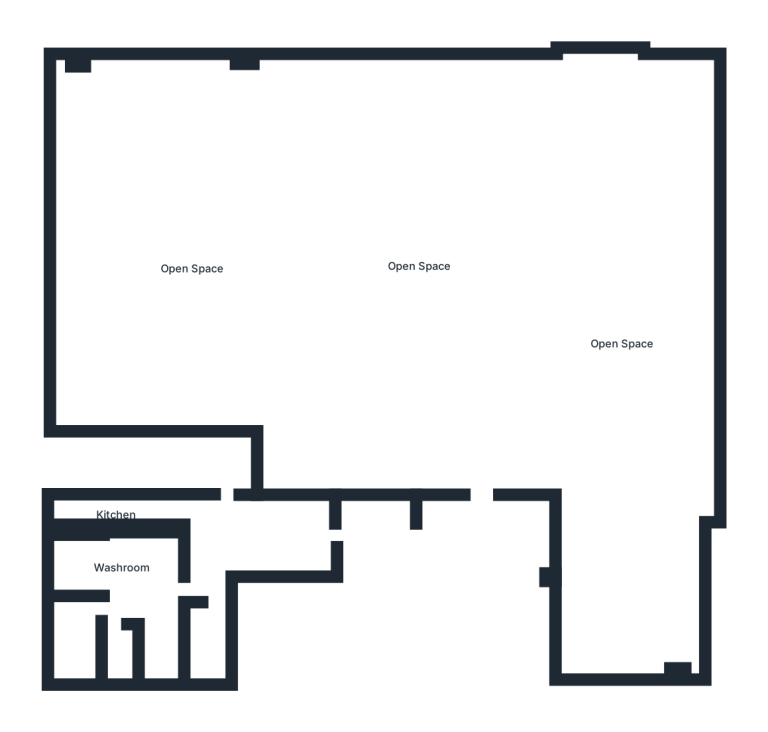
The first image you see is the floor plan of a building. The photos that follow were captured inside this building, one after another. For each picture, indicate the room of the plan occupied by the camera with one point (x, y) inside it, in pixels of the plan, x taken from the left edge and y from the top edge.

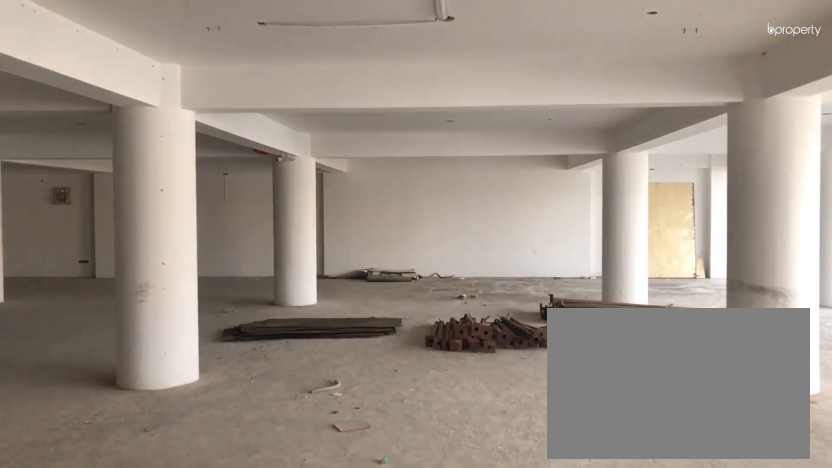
(481, 451)
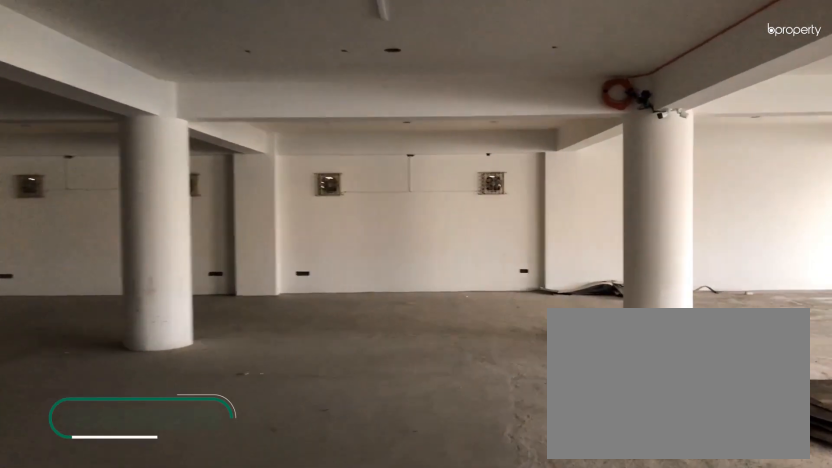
(421, 263)
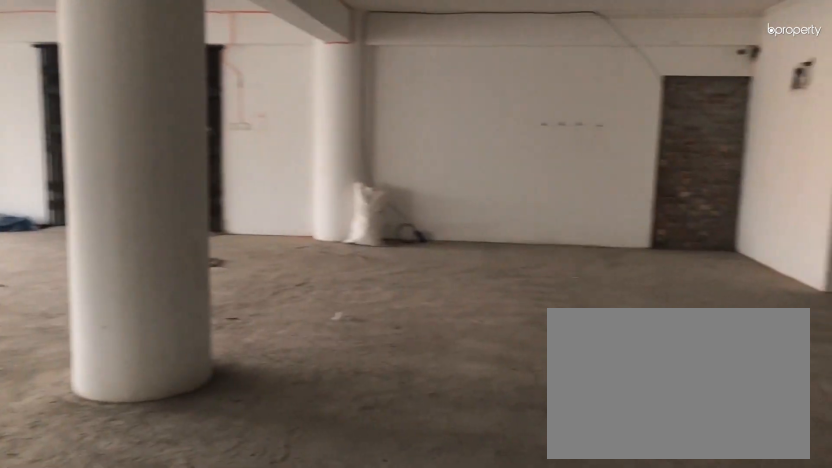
(421, 263)
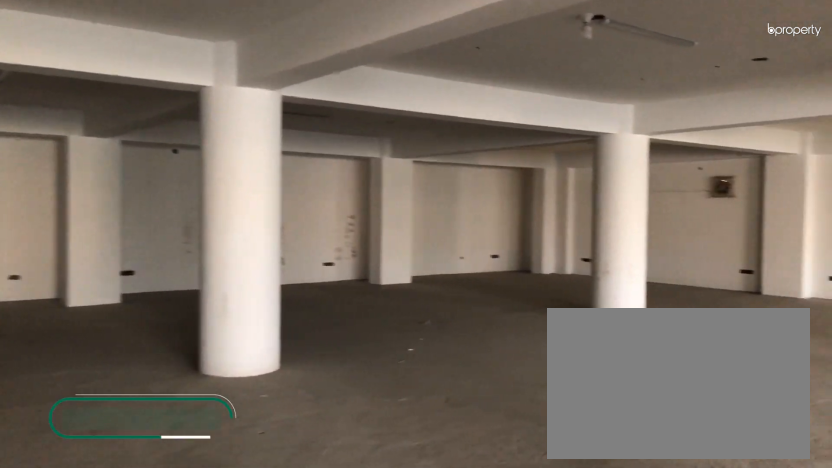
(192, 268)
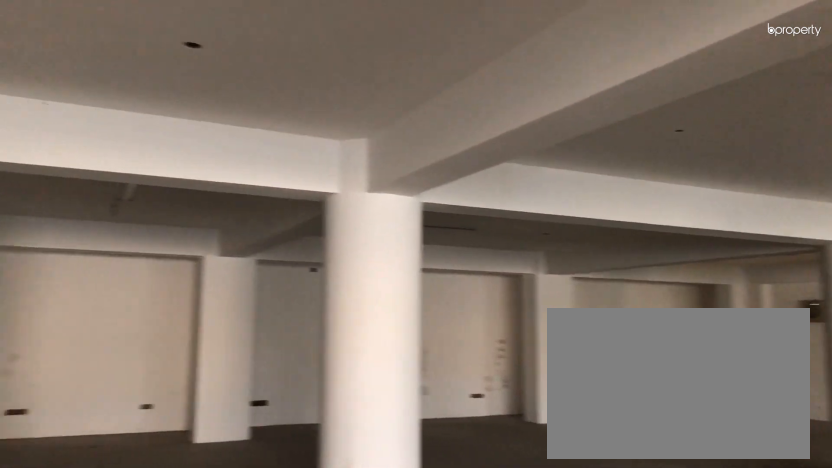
(192, 268)
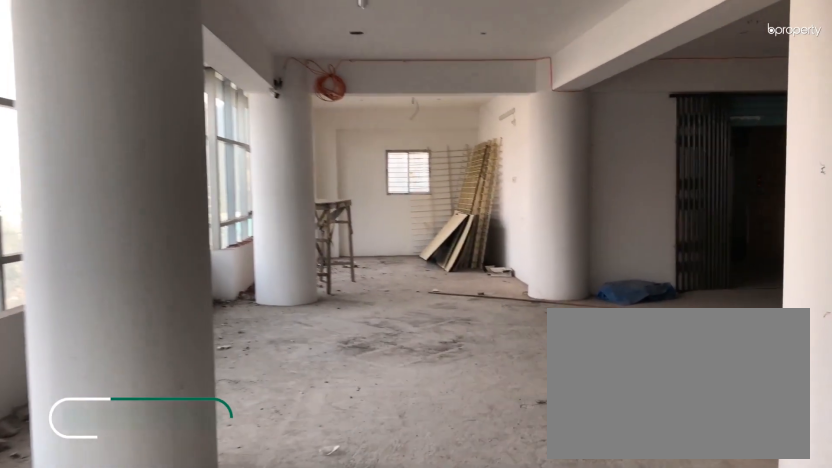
(626, 342)
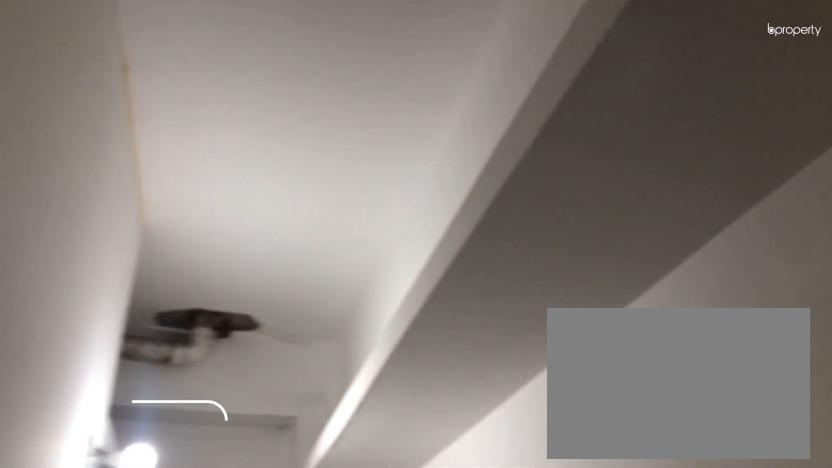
(112, 512)
